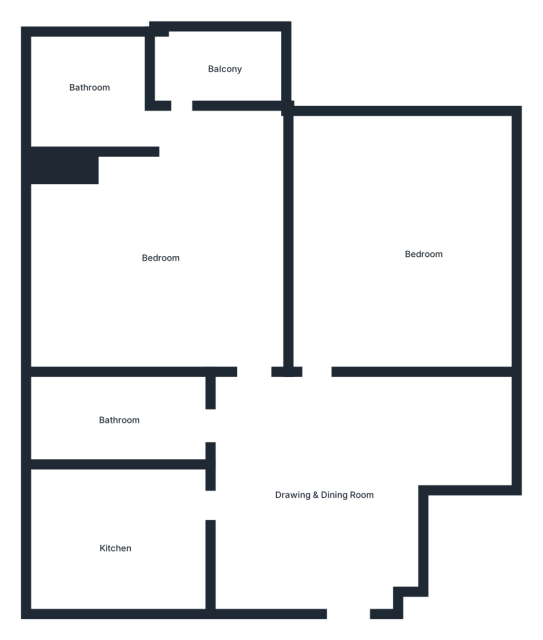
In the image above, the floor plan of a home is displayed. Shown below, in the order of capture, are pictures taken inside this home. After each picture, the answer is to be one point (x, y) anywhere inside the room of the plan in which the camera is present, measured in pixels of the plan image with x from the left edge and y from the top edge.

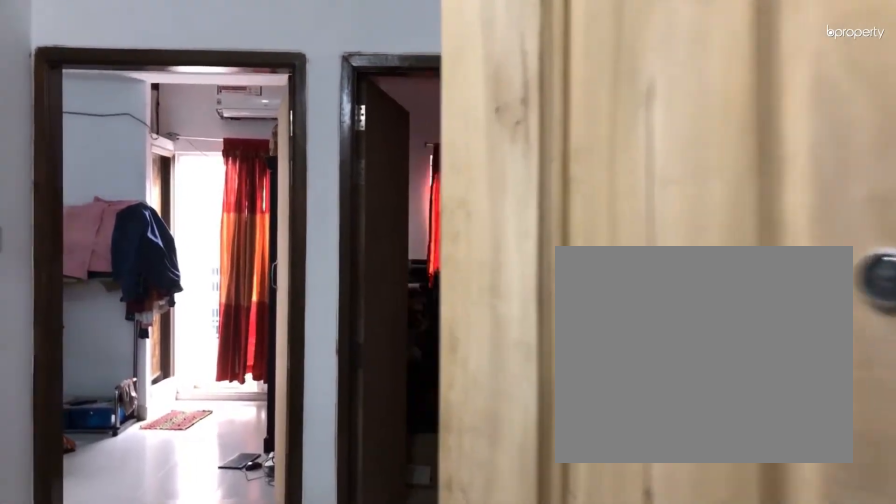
(351, 594)
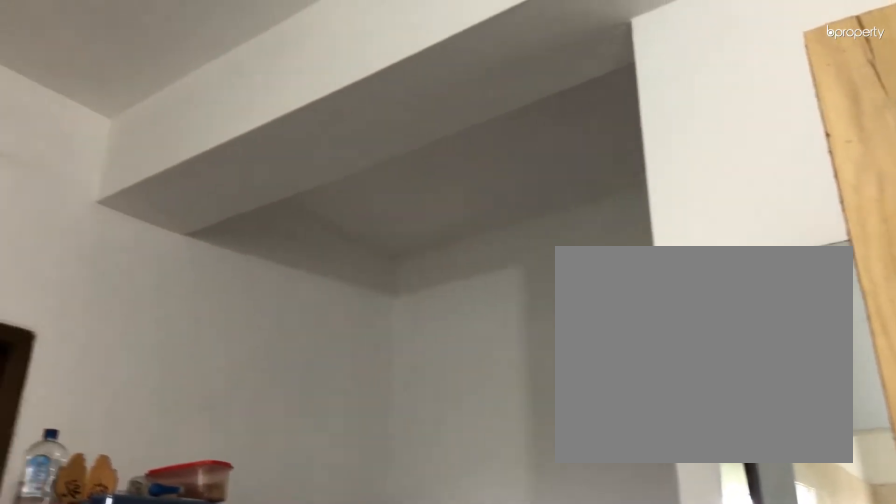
(317, 469)
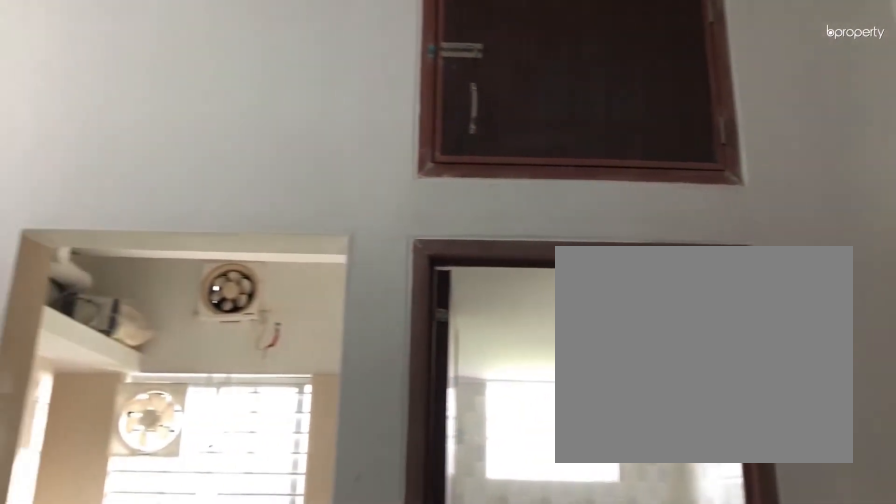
(316, 469)
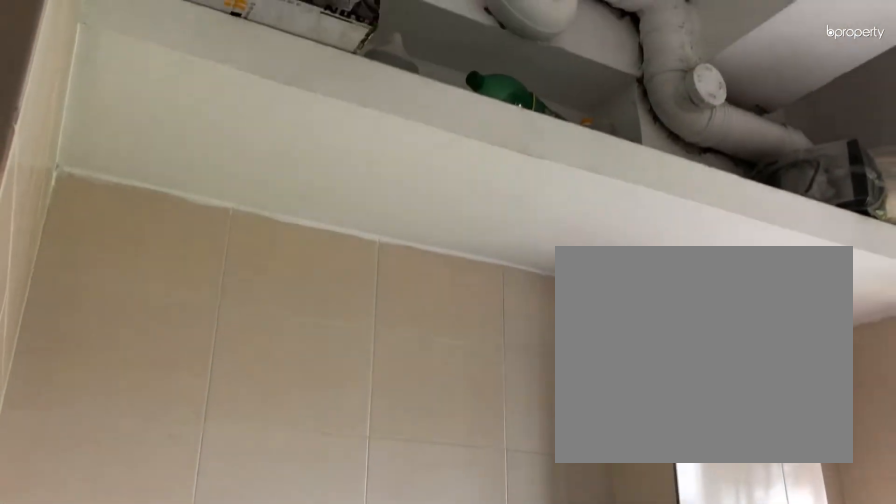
(109, 531)
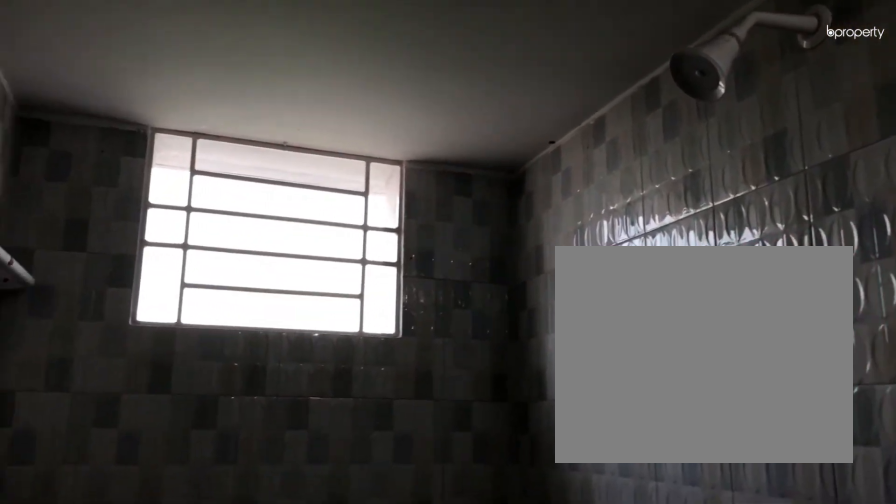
(128, 417)
